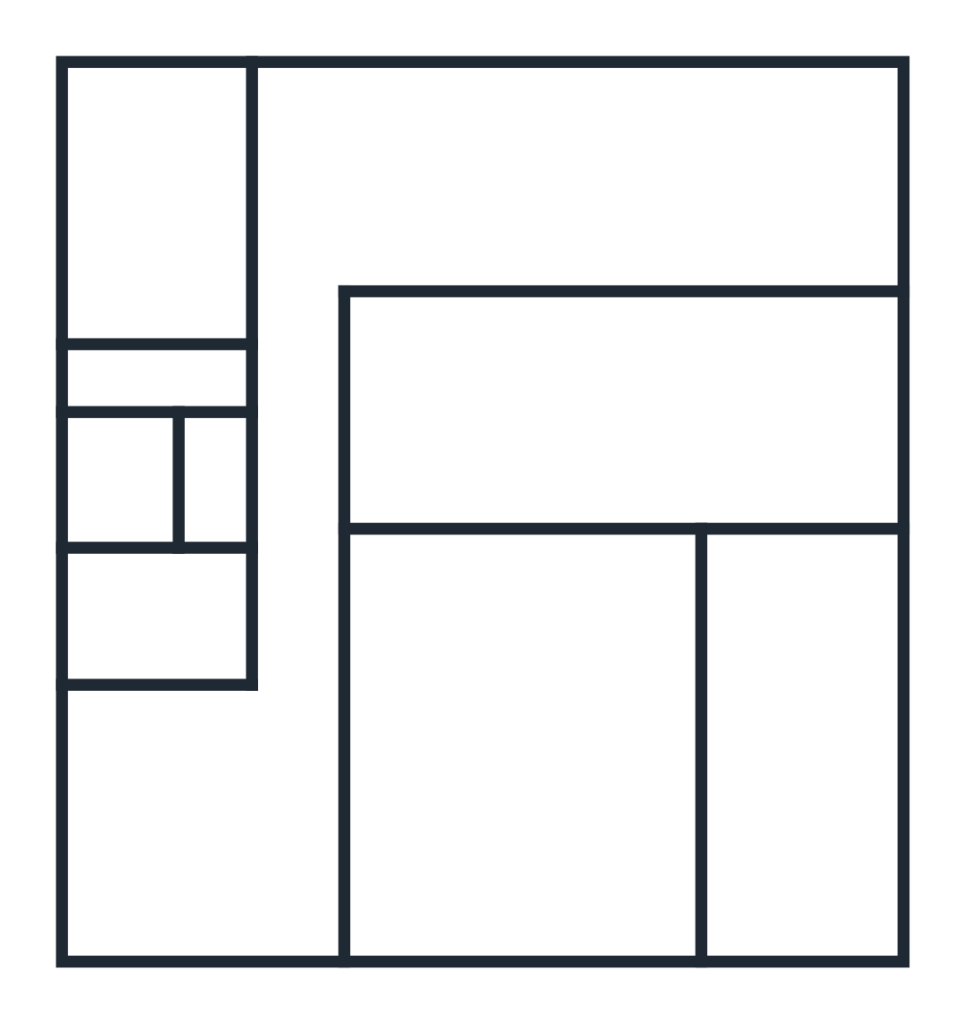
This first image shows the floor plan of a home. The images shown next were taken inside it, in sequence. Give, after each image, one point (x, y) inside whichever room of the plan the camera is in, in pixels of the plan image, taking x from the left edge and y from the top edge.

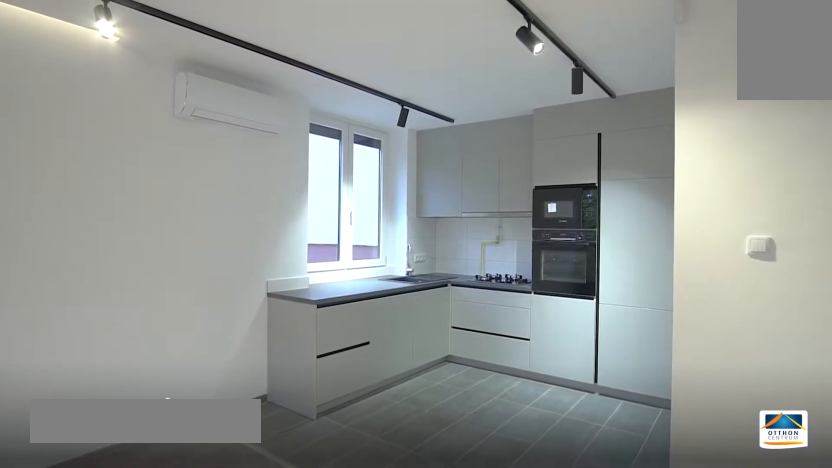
(380, 798)
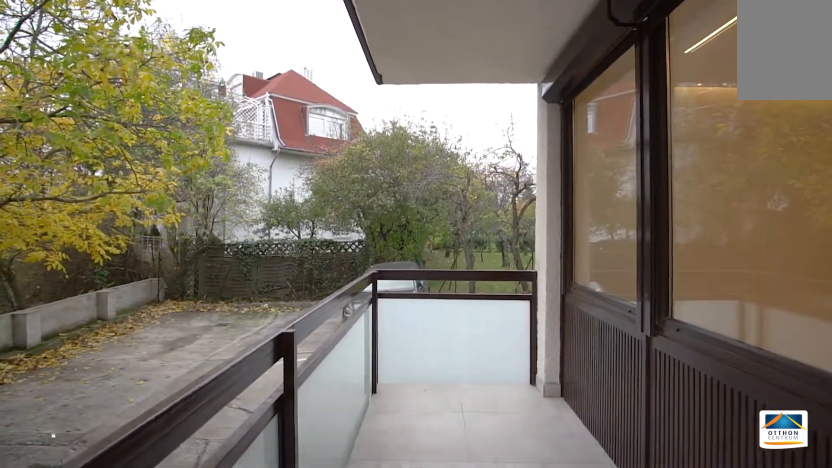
(798, 754)
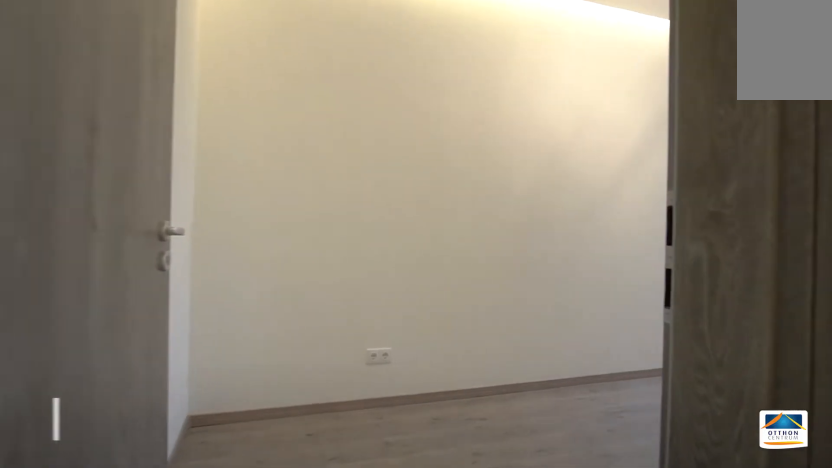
(304, 473)
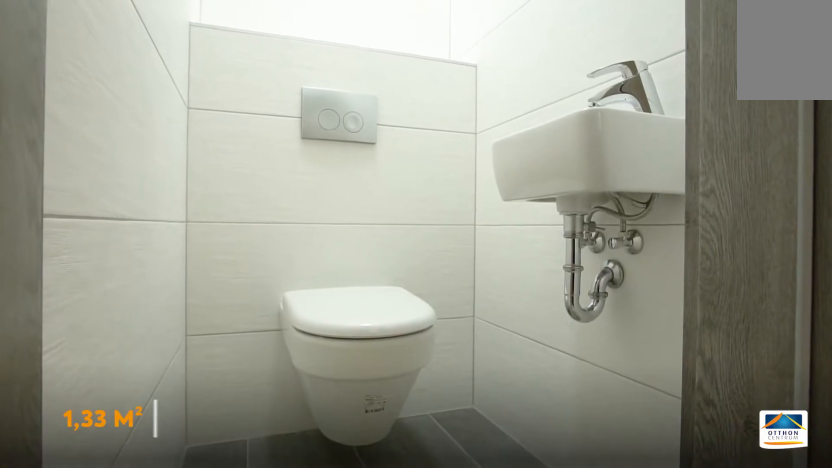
(138, 473)
